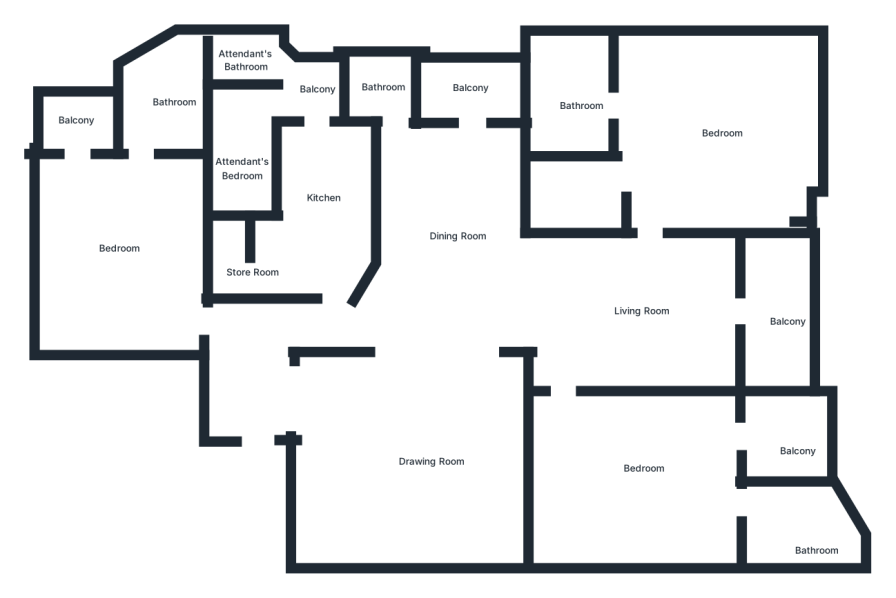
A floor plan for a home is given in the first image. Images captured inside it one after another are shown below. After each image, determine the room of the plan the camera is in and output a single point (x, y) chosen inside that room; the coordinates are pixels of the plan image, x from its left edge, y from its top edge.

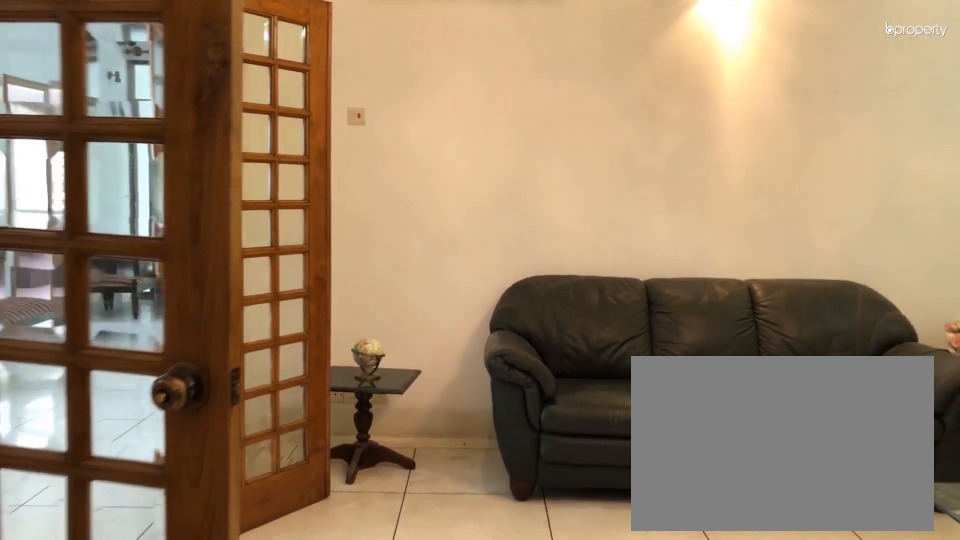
(416, 462)
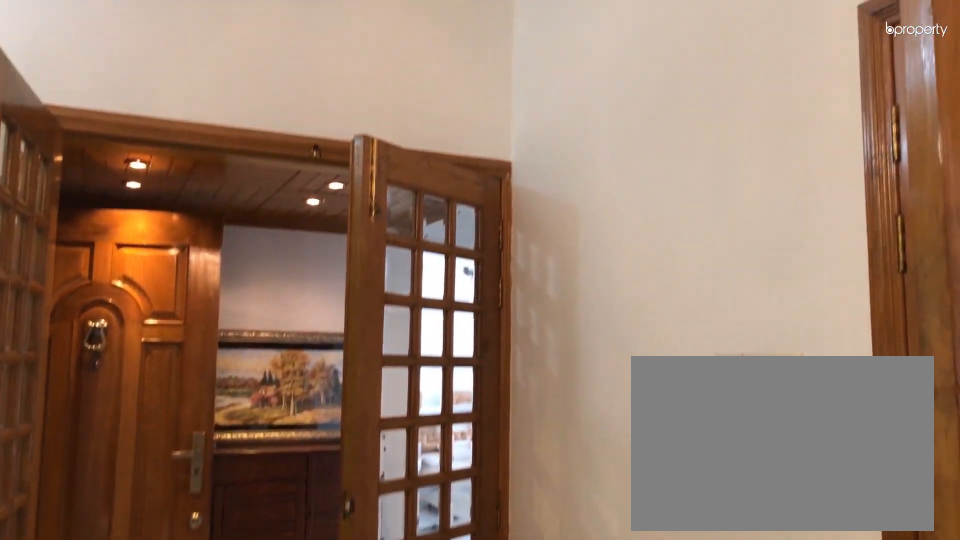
(405, 449)
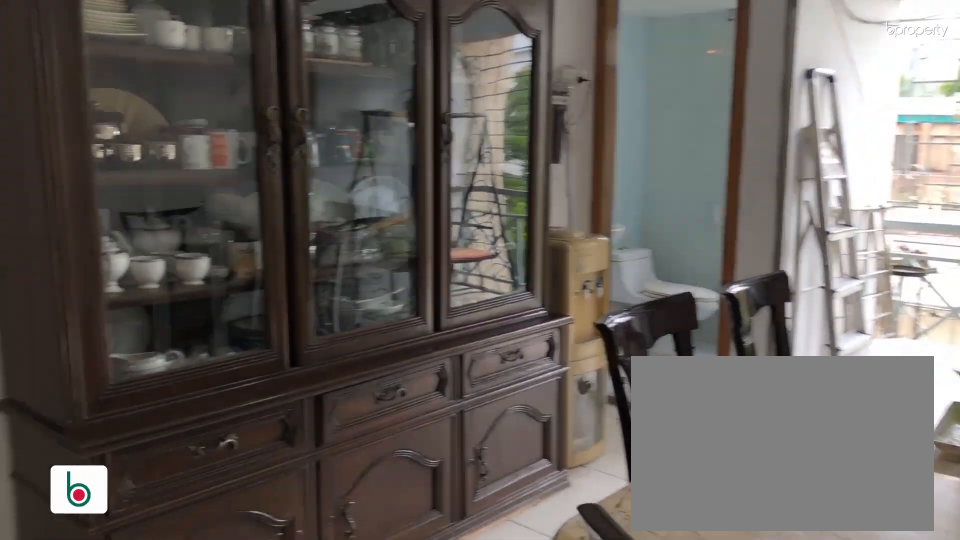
(453, 219)
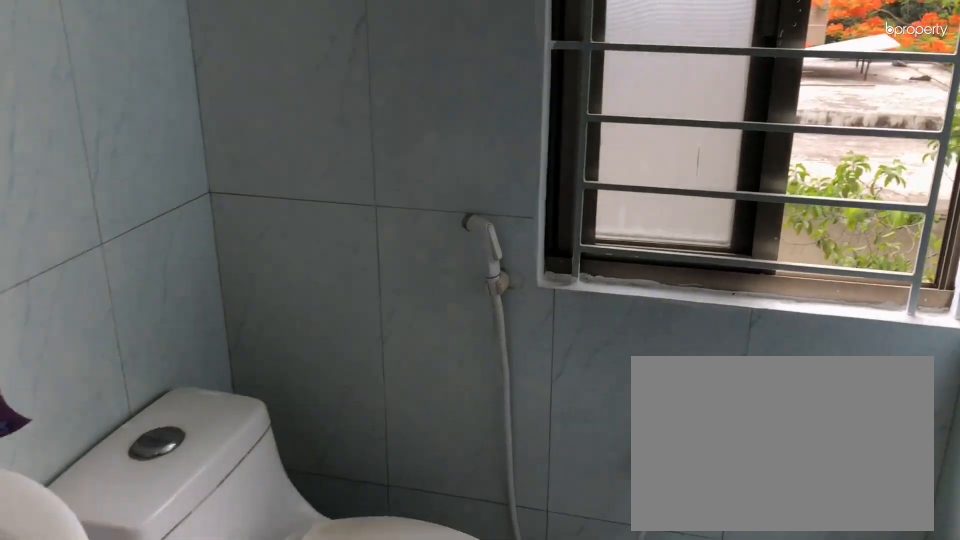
(377, 82)
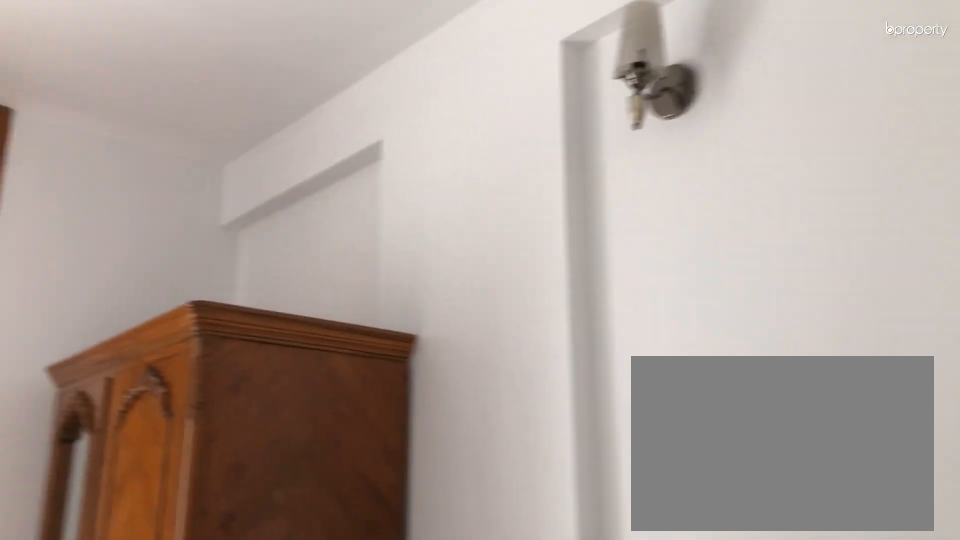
(127, 224)
